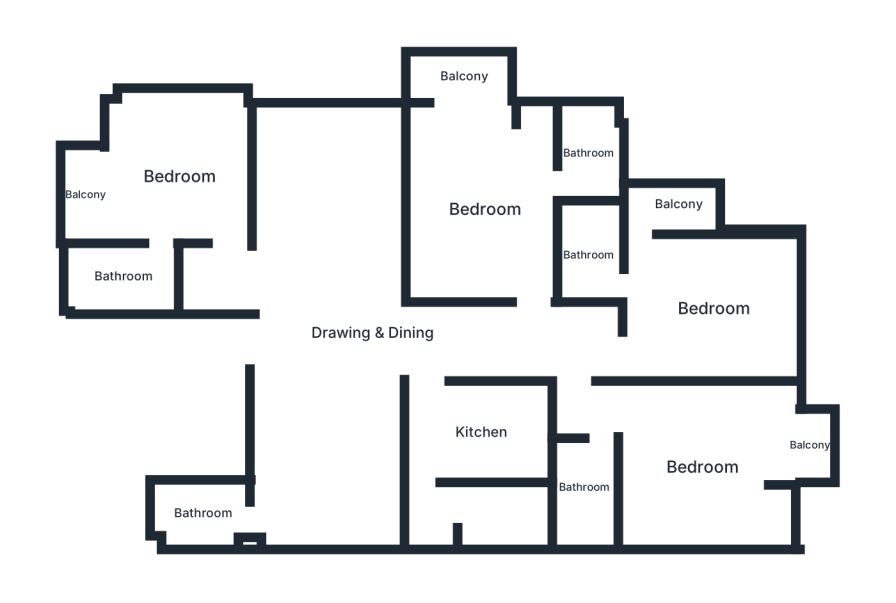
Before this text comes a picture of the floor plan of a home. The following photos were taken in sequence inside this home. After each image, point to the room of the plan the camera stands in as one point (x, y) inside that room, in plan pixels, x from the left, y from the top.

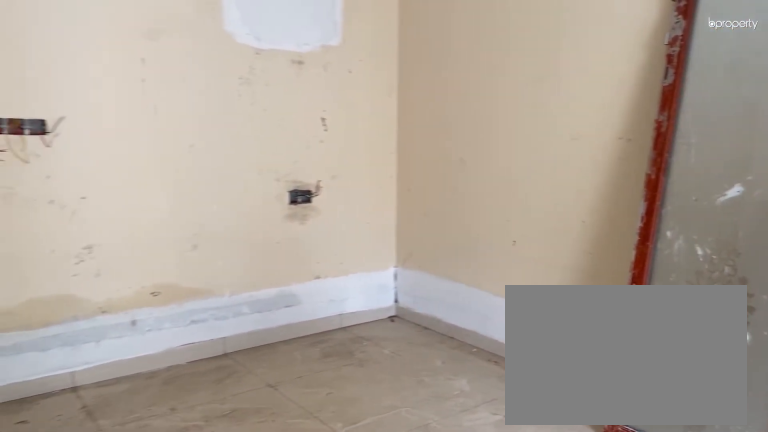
(484, 210)
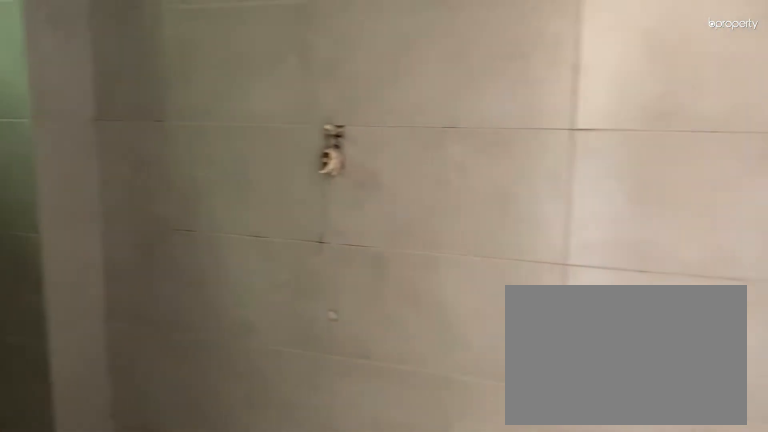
(589, 154)
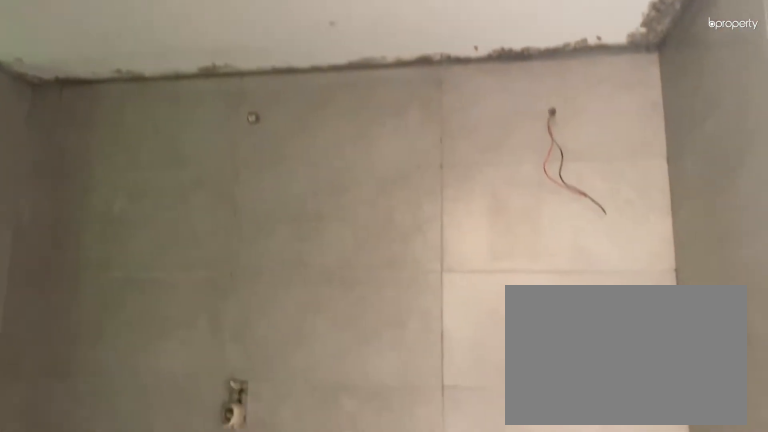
(589, 154)
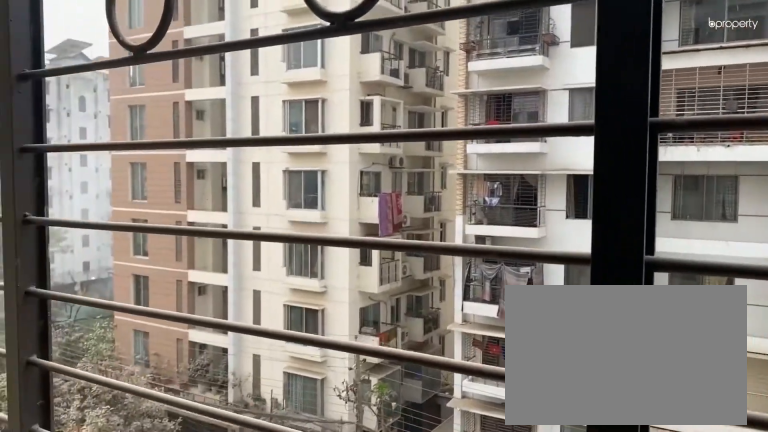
(464, 77)
